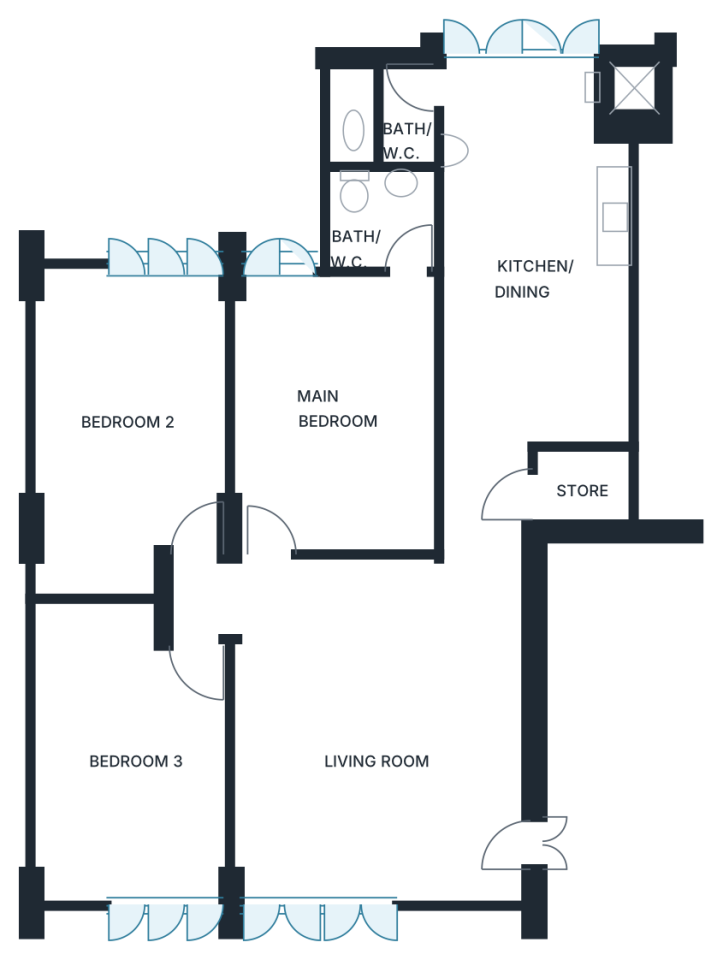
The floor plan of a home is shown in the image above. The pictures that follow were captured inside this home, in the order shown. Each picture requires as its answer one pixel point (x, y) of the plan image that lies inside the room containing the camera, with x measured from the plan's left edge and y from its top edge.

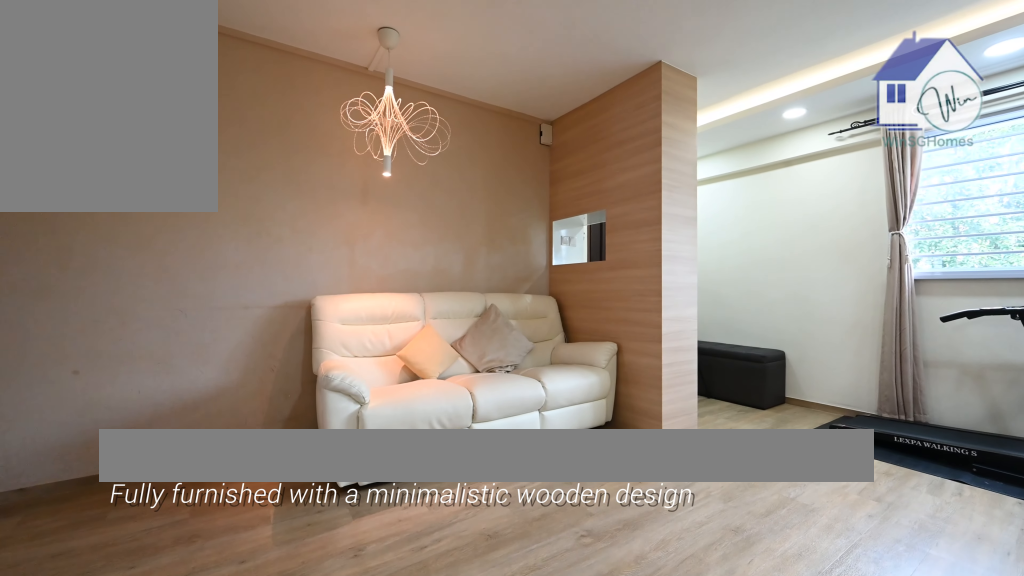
(384, 726)
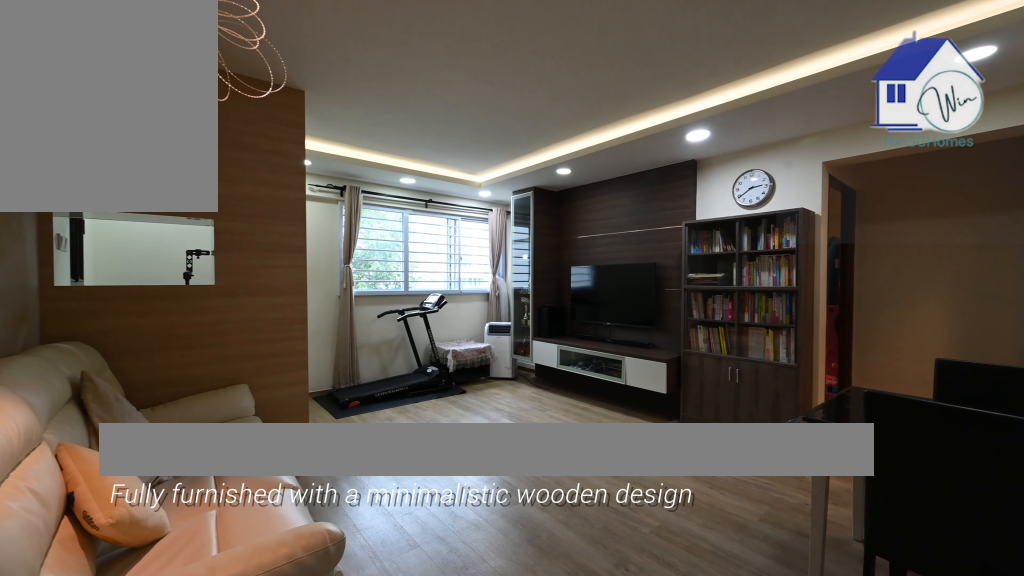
(384, 727)
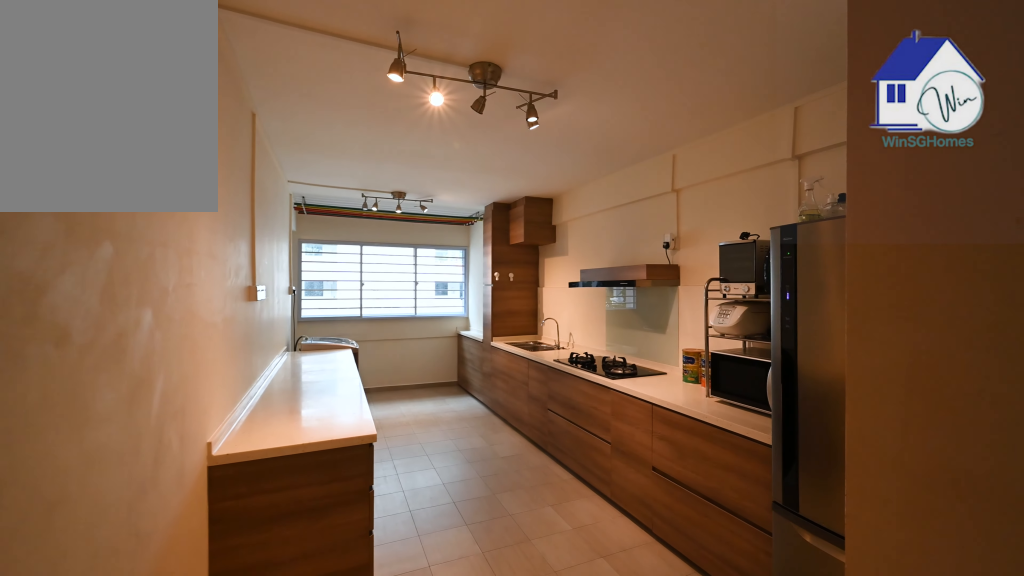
(535, 250)
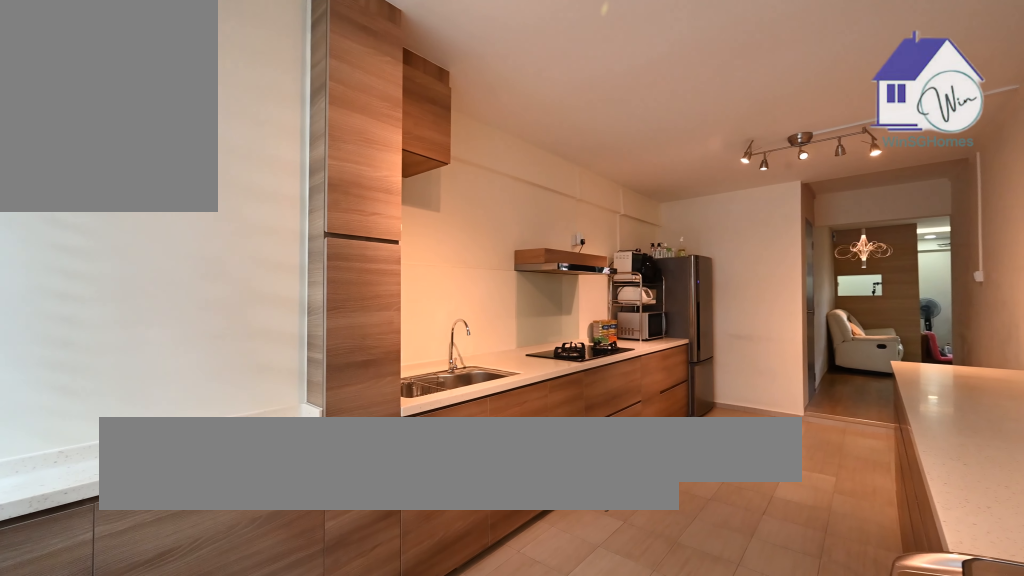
(532, 252)
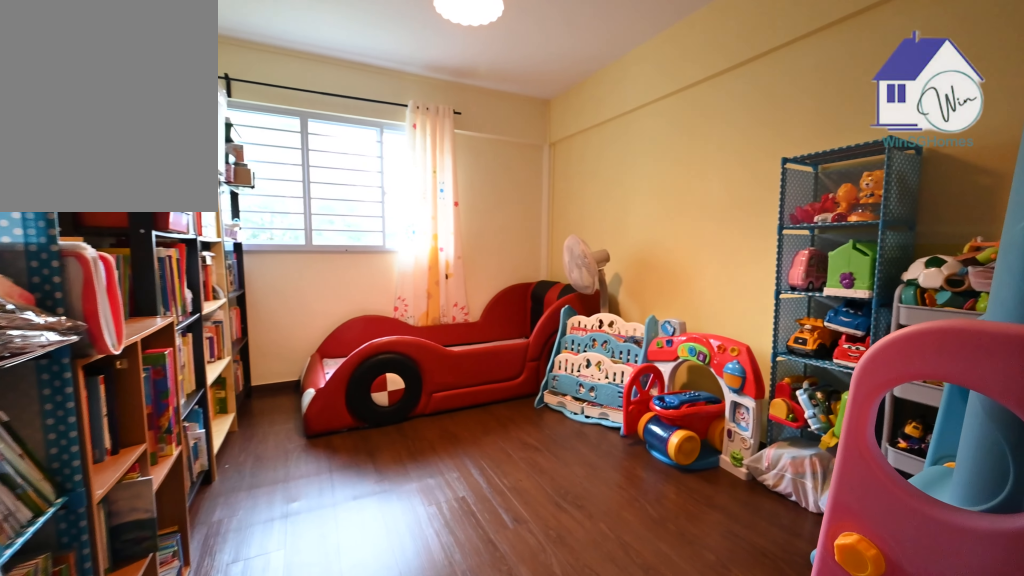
(130, 754)
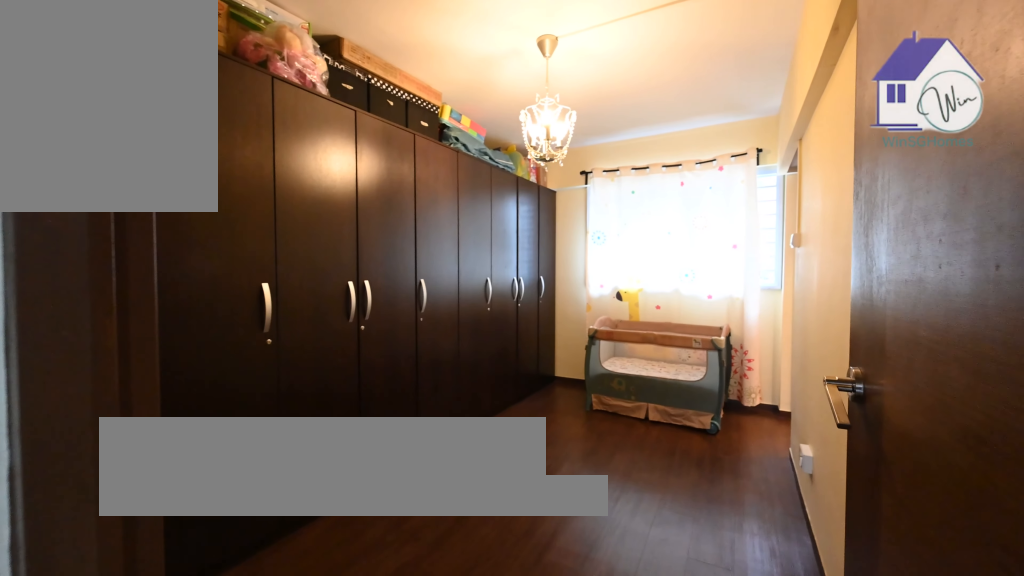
(131, 438)
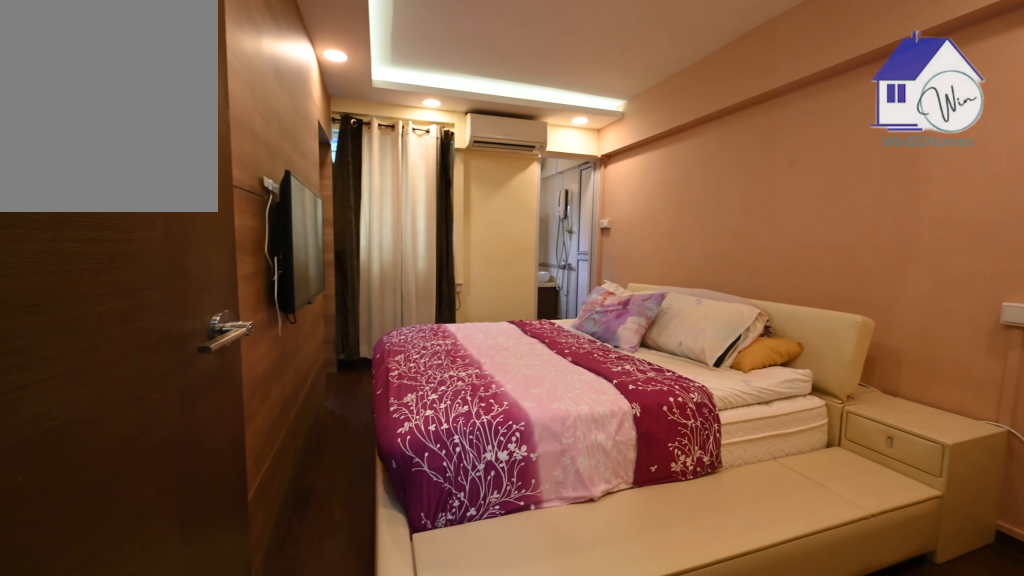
(334, 414)
